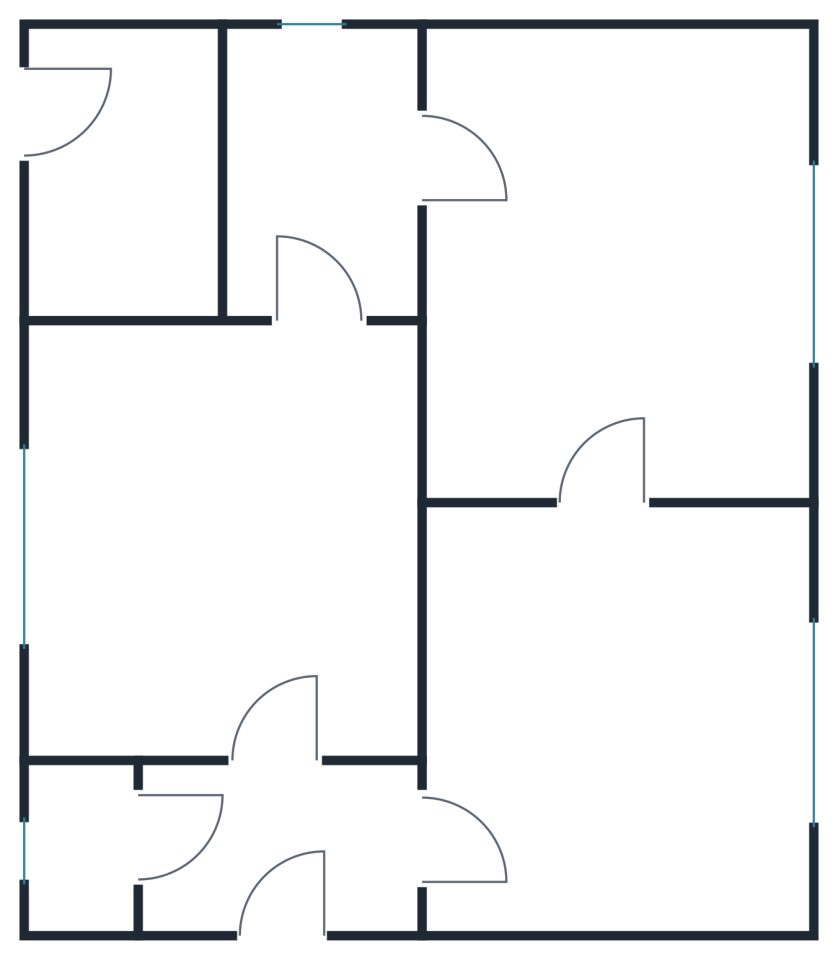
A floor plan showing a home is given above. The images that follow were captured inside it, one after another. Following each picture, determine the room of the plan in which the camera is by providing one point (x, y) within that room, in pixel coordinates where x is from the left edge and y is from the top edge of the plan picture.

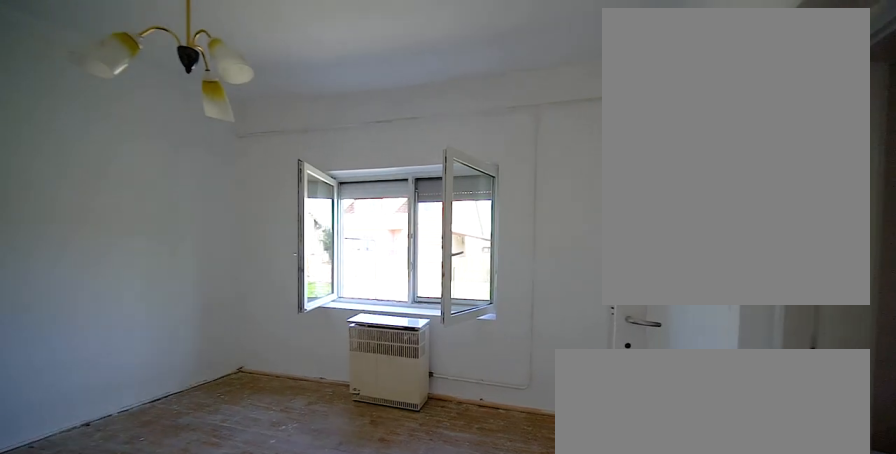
(632, 283)
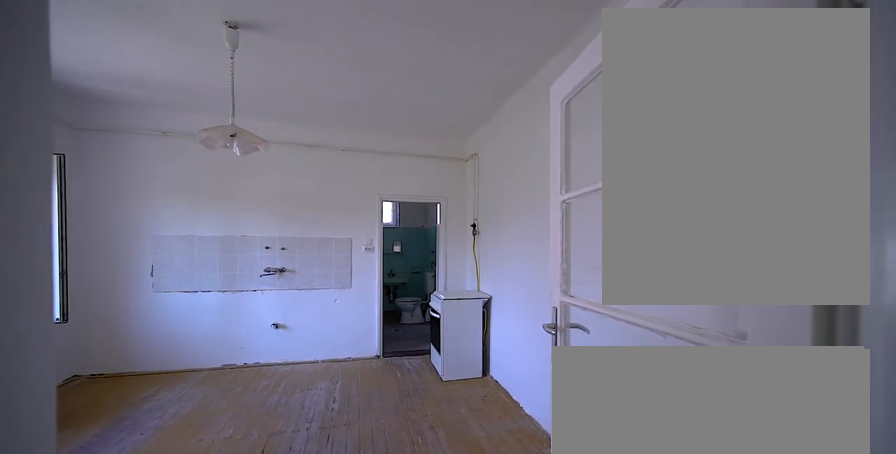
(224, 556)
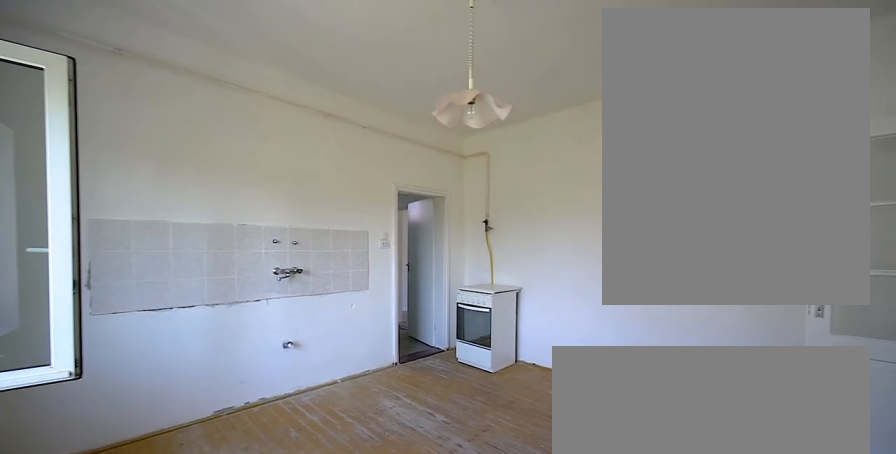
(224, 556)
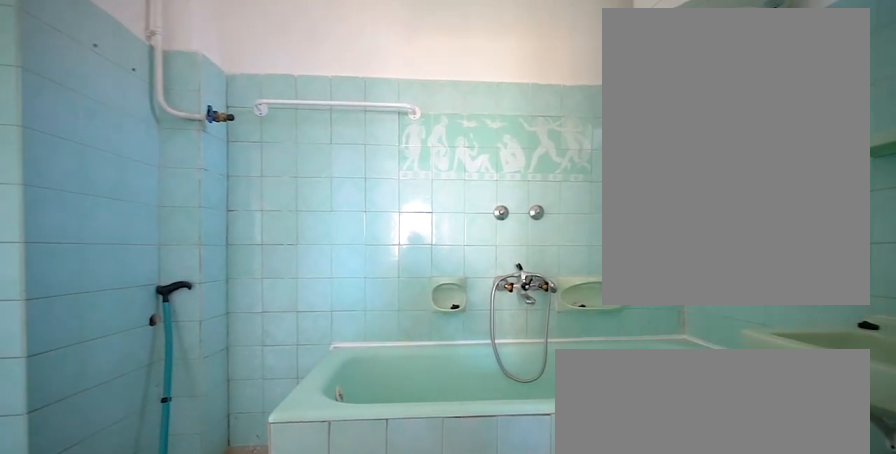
(314, 181)
